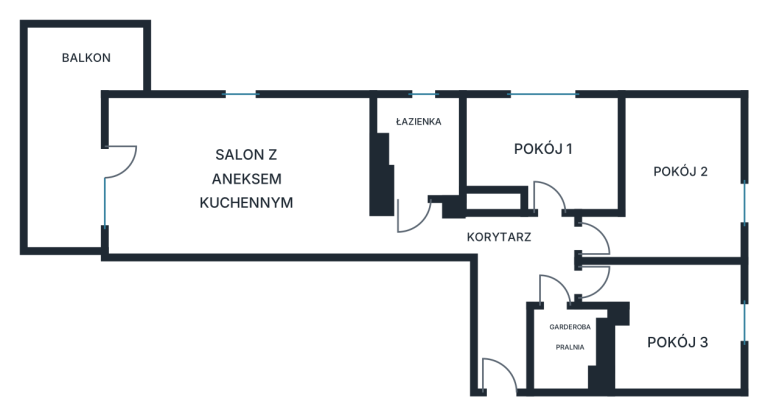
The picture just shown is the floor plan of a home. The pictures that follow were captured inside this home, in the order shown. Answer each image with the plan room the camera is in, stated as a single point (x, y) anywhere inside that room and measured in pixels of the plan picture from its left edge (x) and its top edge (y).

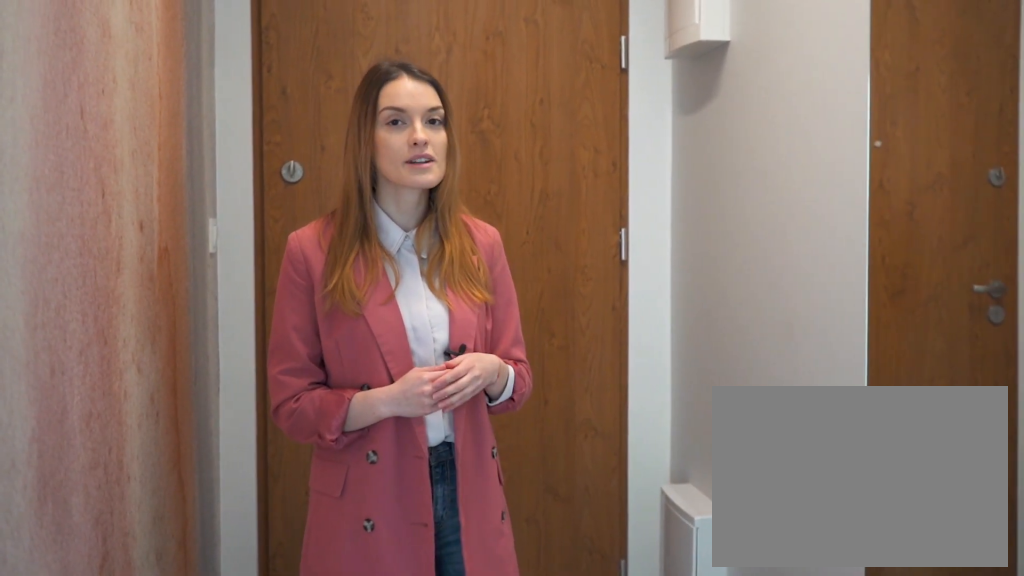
(494, 269)
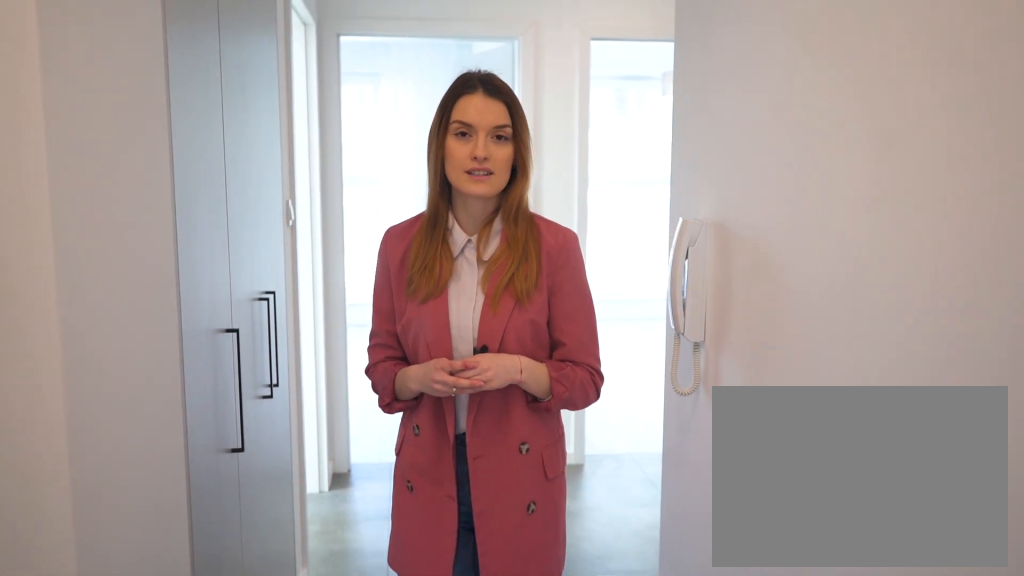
(494, 269)
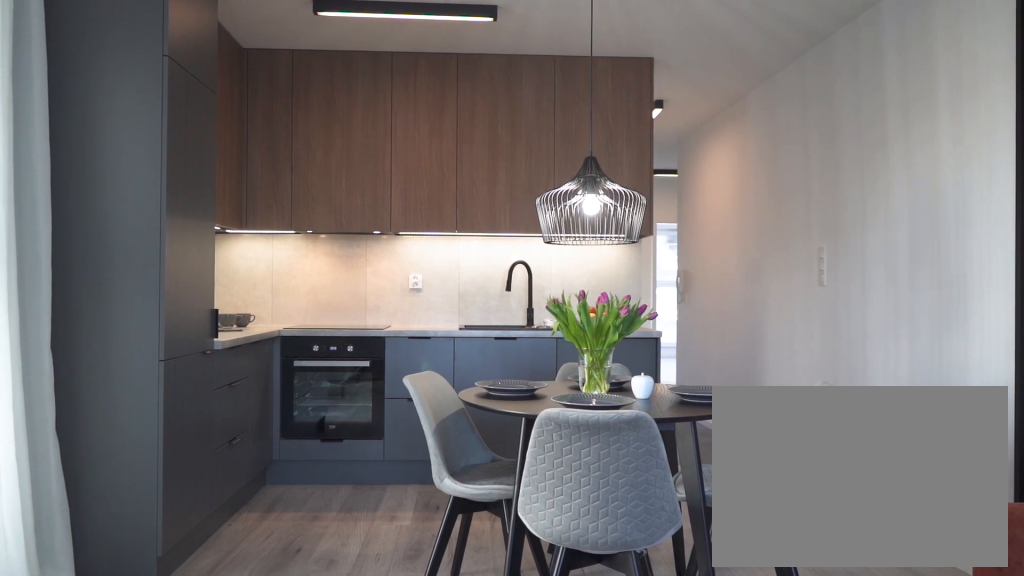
(238, 176)
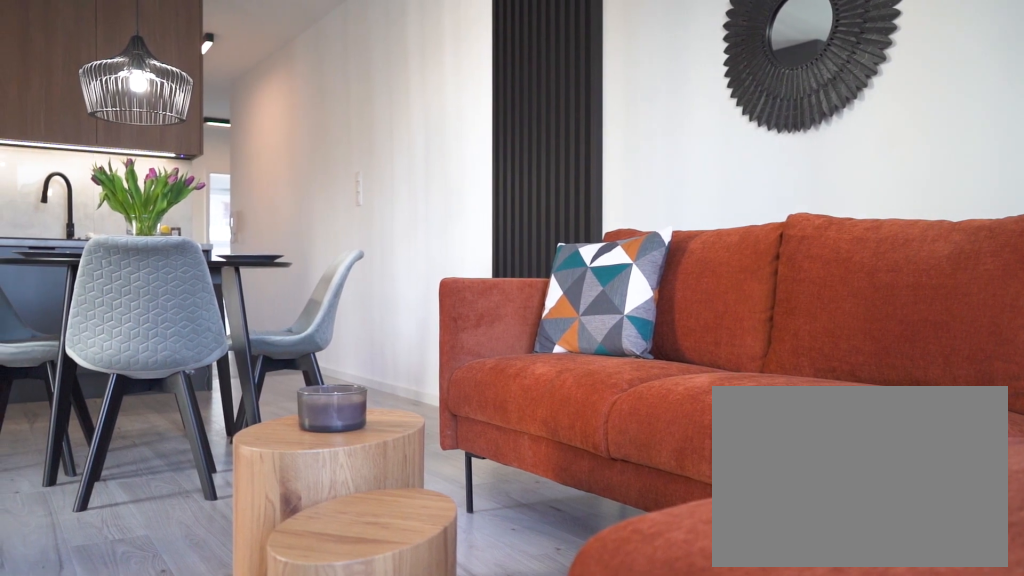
(238, 176)
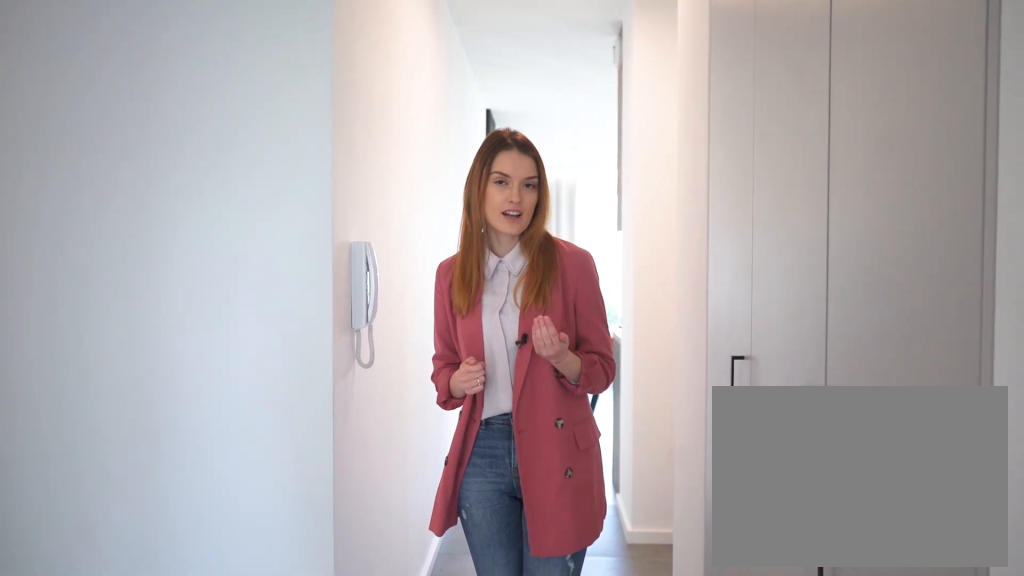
(494, 269)
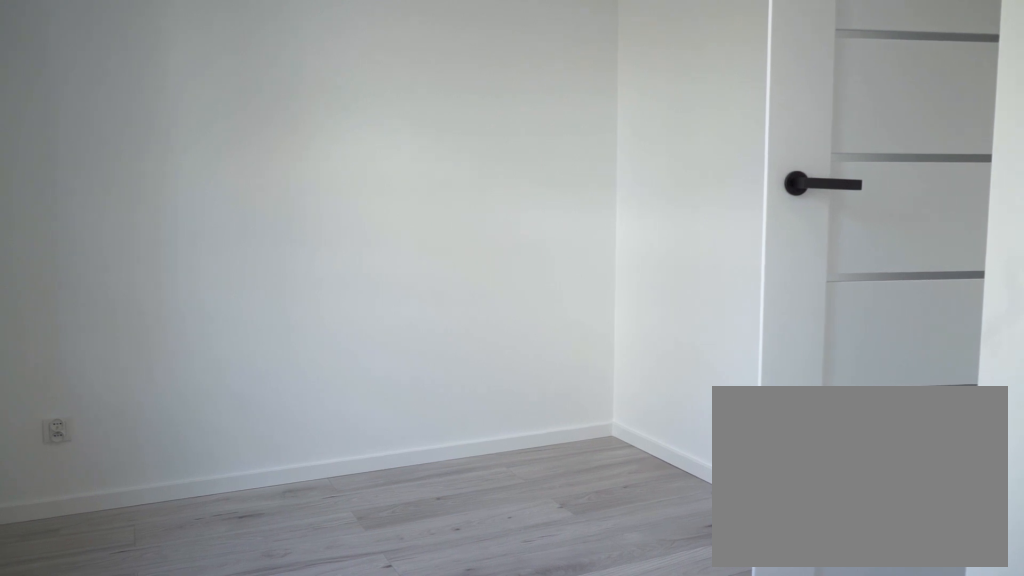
(546, 147)
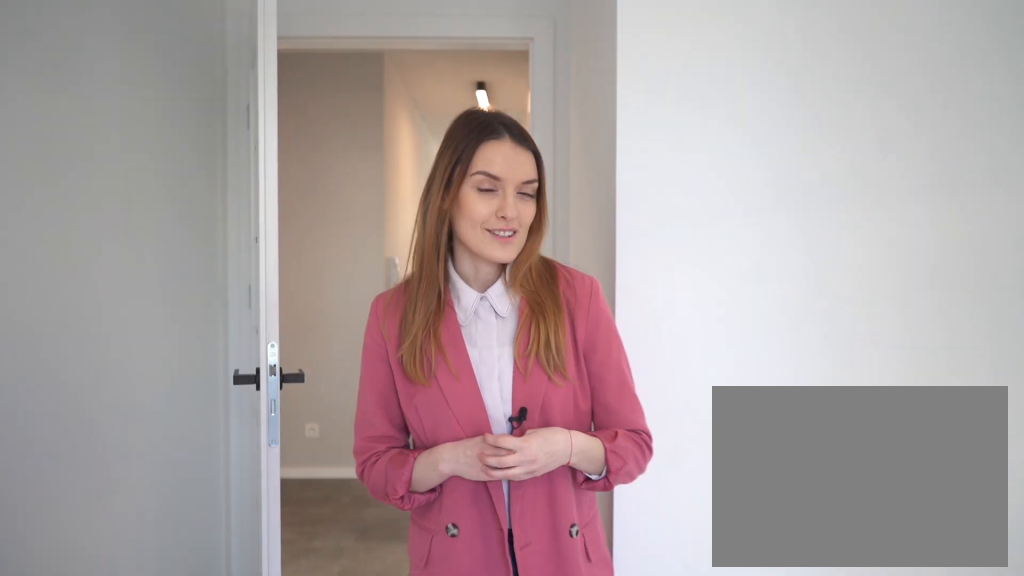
(677, 181)
